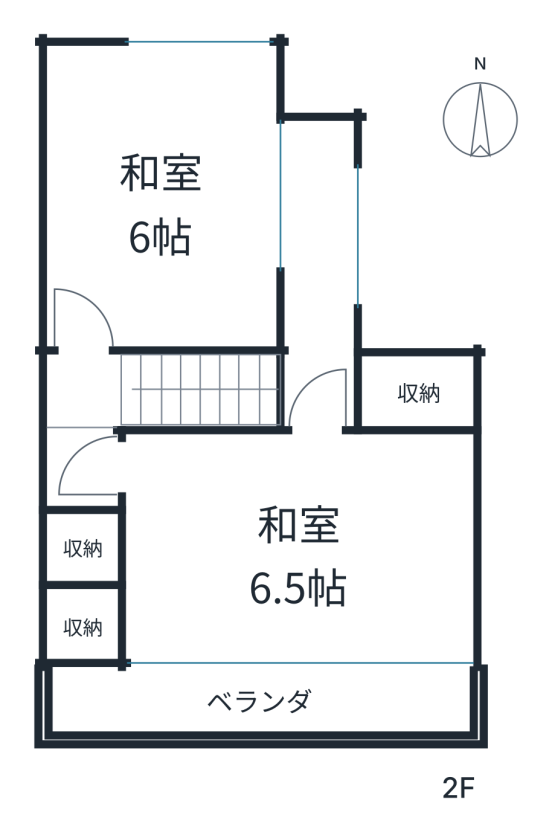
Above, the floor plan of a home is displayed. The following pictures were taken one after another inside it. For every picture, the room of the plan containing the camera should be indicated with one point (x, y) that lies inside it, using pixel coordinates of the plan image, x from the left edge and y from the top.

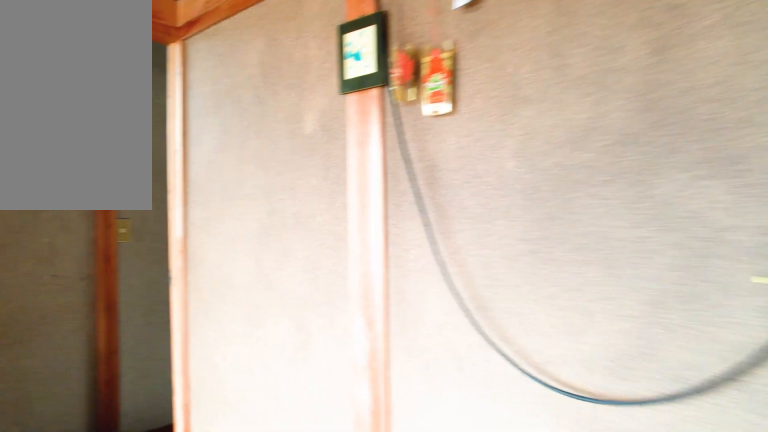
(297, 592)
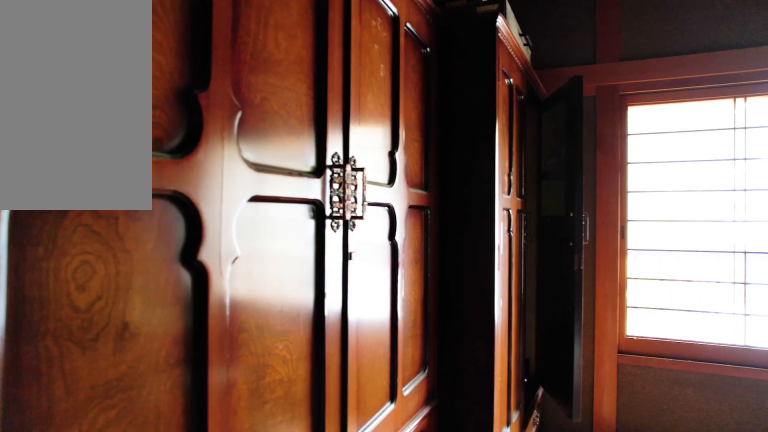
(160, 193)
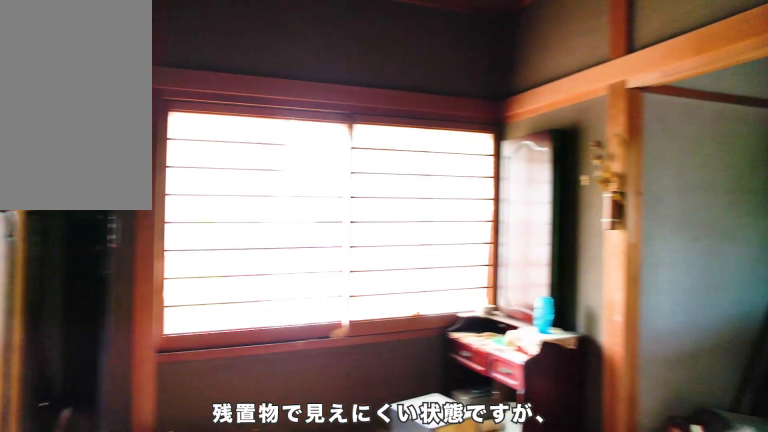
(160, 193)
